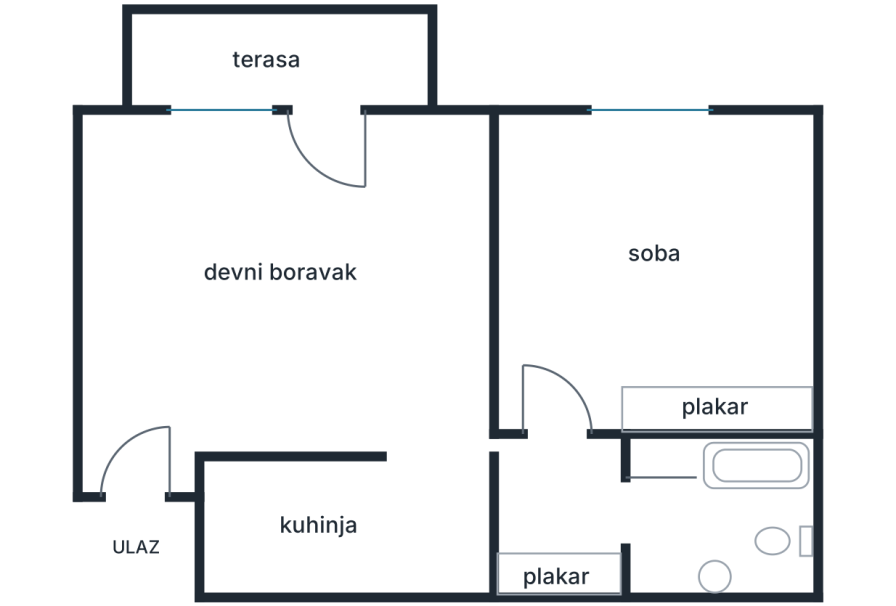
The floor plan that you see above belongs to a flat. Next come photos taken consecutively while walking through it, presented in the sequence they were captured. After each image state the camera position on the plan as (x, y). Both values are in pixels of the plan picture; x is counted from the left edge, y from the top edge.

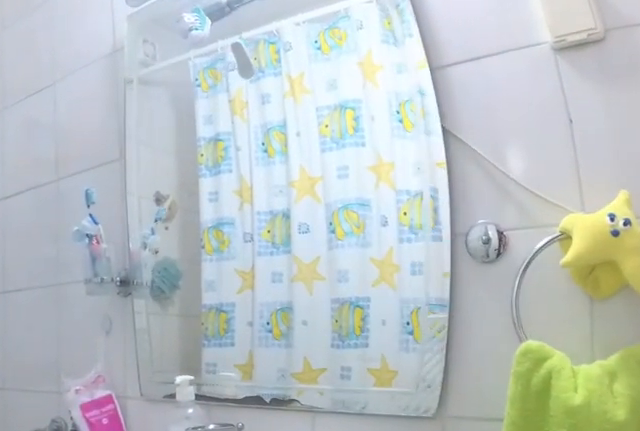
(655, 489)
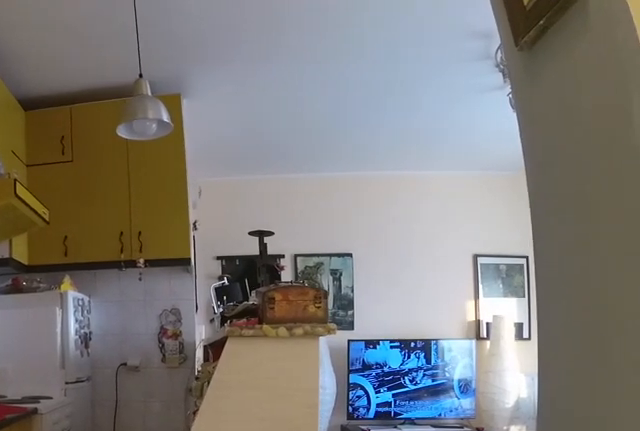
(539, 492)
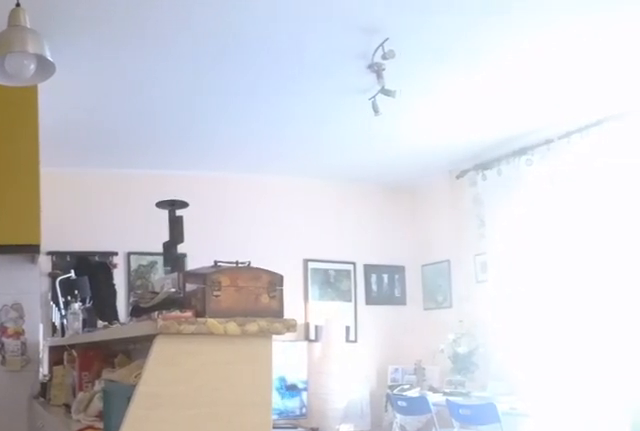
(468, 490)
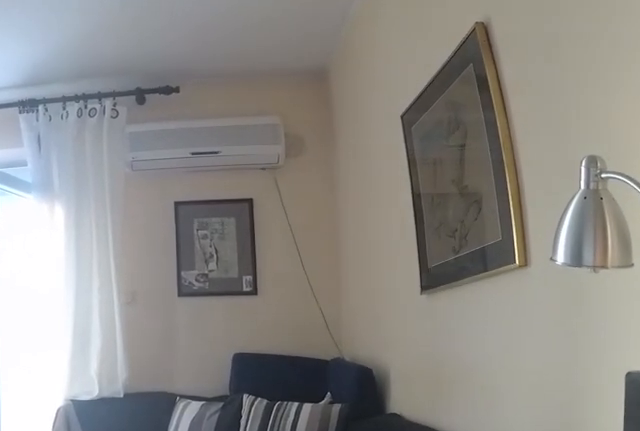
(387, 425)
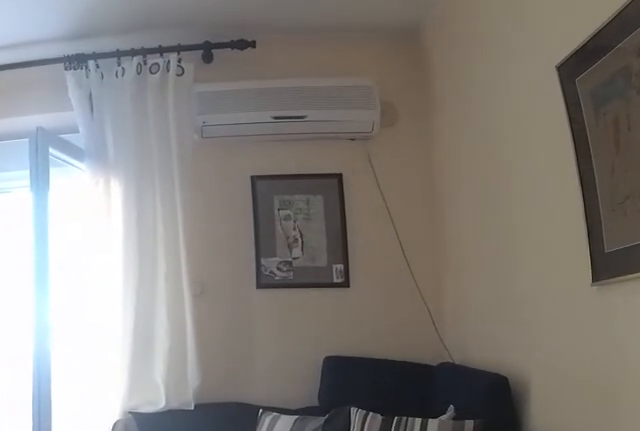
(351, 363)
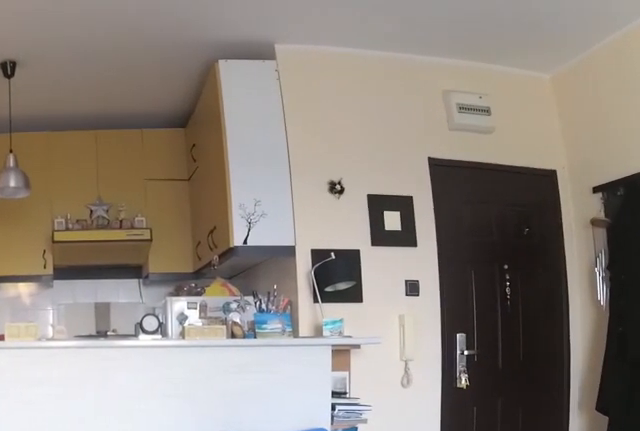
(341, 134)
